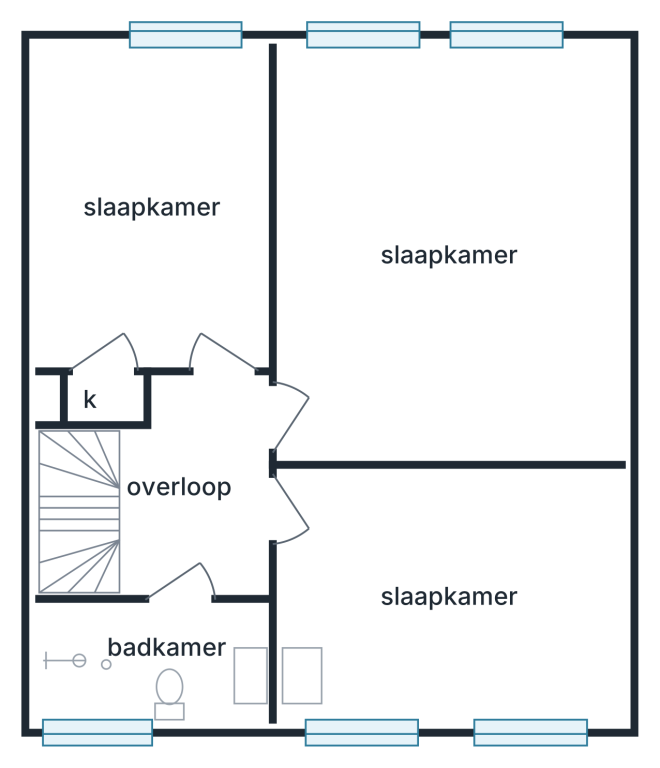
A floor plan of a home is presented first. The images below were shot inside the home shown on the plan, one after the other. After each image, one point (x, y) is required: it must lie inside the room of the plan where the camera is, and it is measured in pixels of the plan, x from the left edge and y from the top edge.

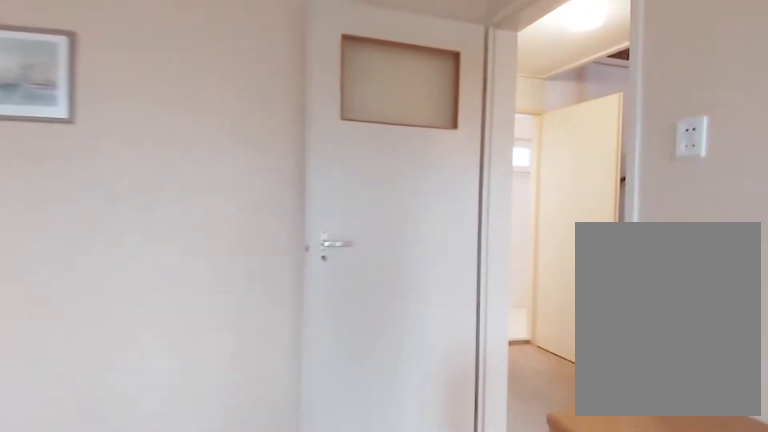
(451, 254)
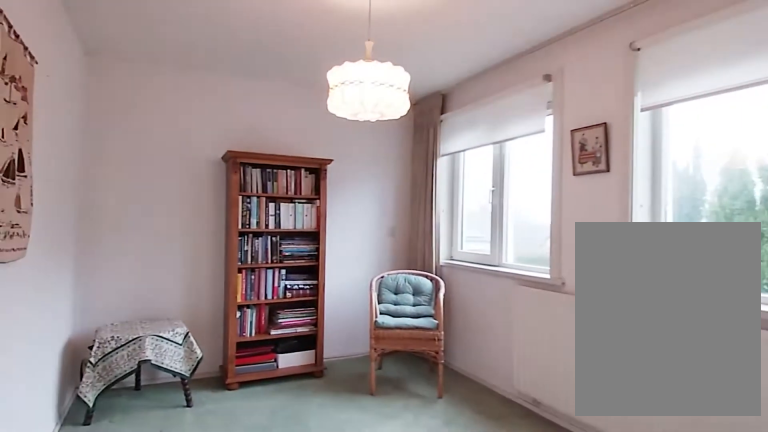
(451, 593)
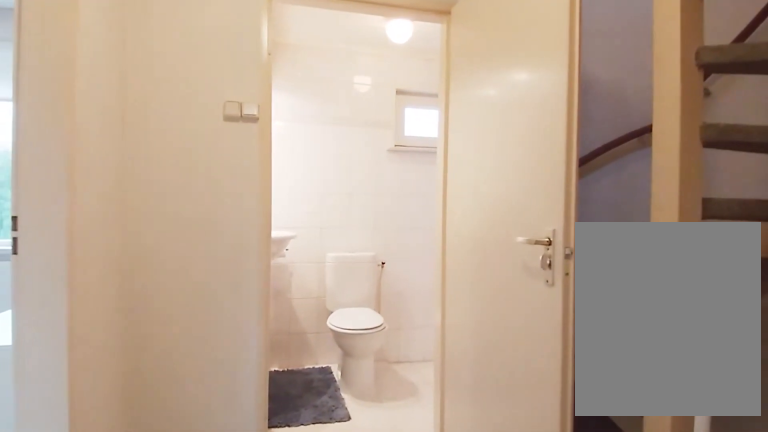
(197, 489)
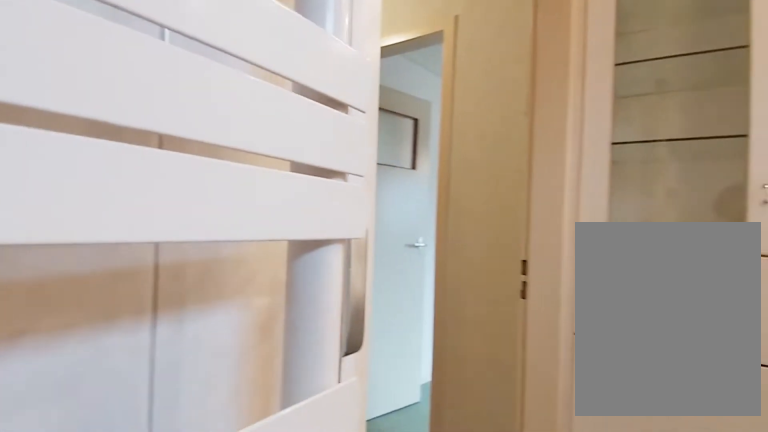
(152, 662)
